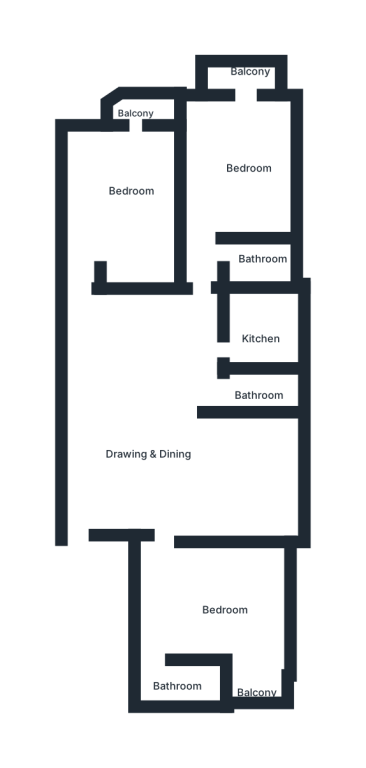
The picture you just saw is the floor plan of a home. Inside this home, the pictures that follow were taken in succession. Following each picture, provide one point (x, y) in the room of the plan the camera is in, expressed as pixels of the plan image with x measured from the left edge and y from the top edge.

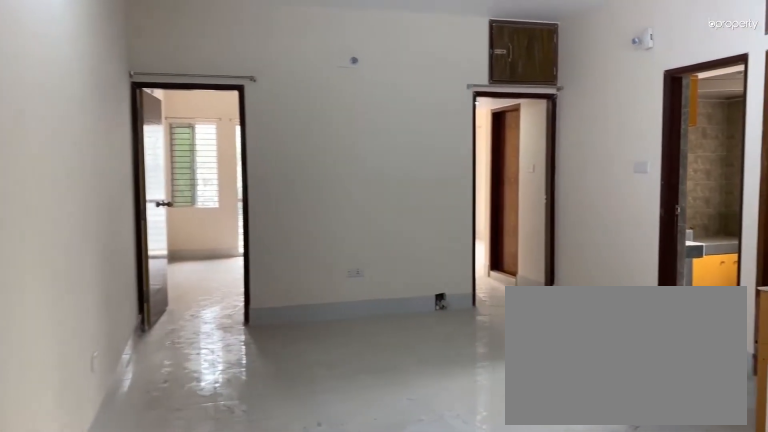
(154, 450)
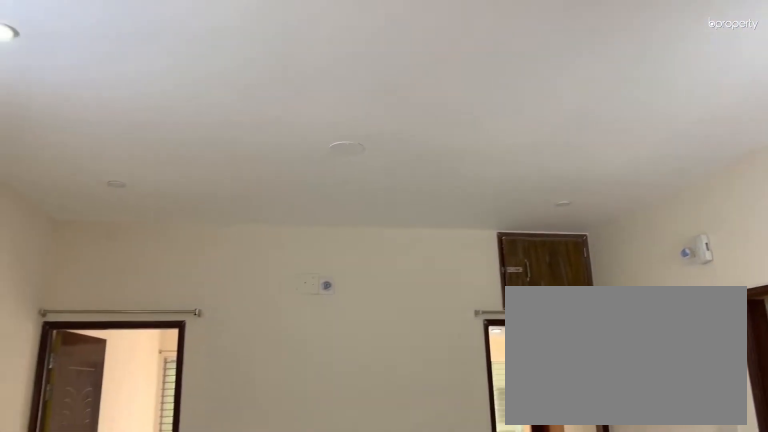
(154, 450)
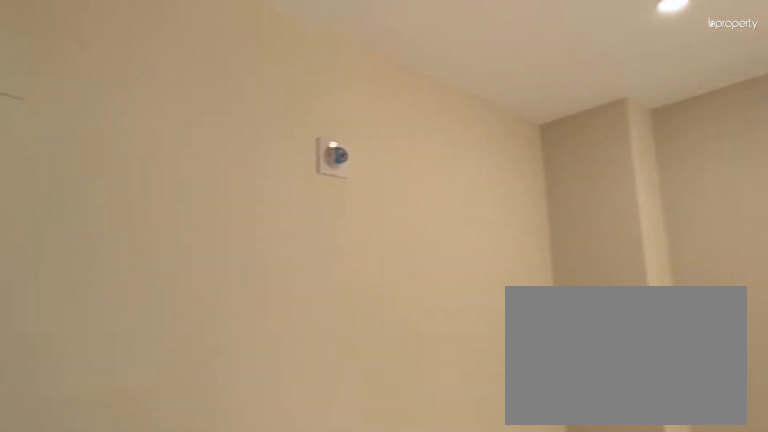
(214, 607)
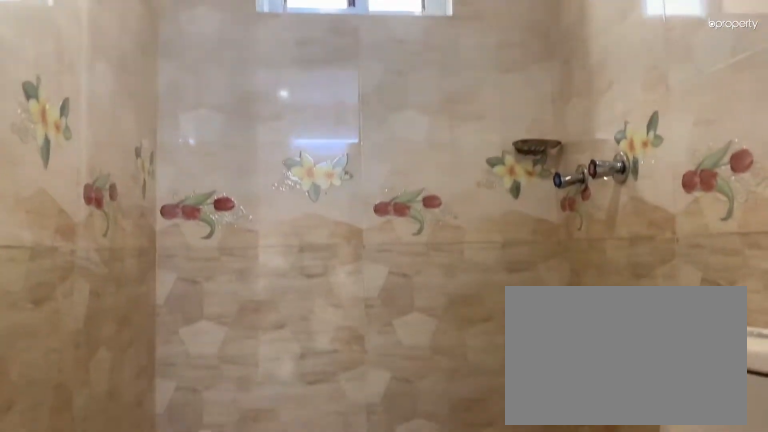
(257, 388)
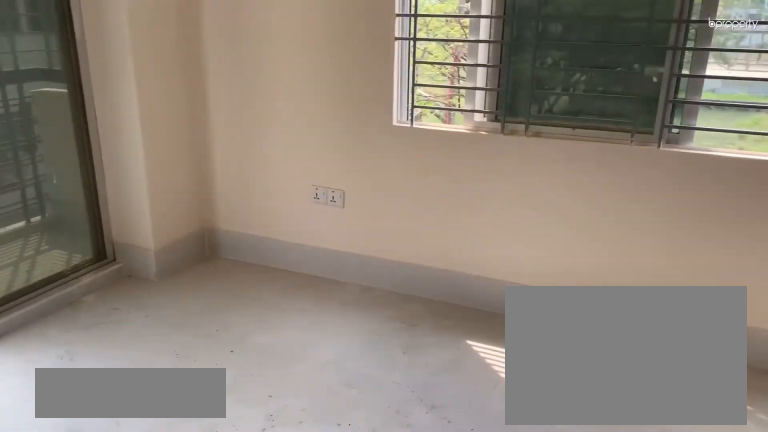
(247, 148)
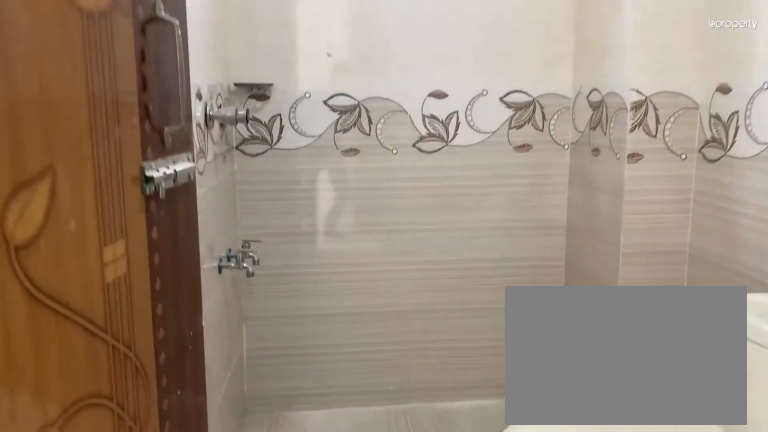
(248, 257)
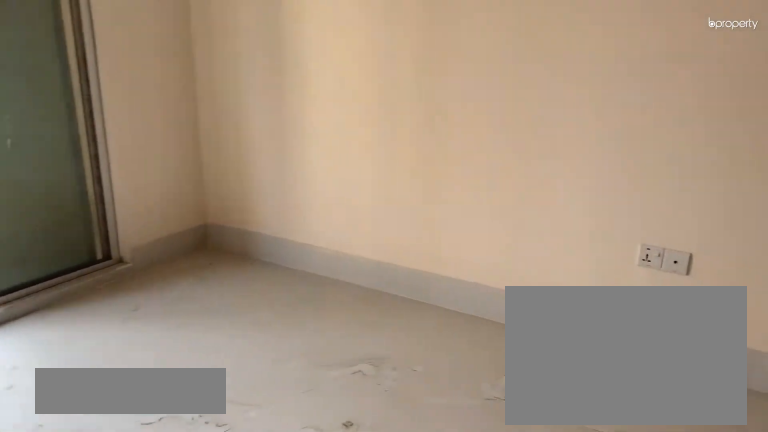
(121, 191)
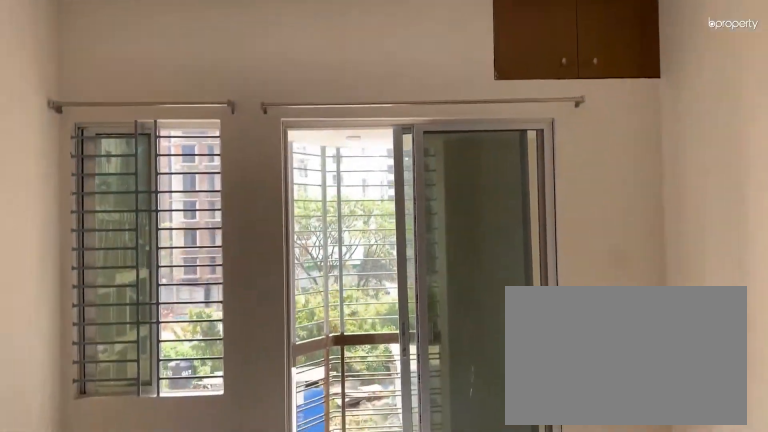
(131, 182)
